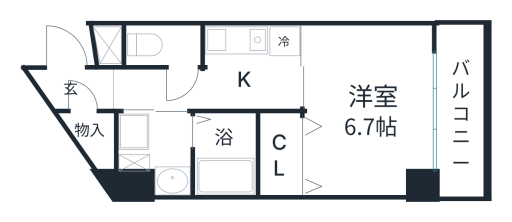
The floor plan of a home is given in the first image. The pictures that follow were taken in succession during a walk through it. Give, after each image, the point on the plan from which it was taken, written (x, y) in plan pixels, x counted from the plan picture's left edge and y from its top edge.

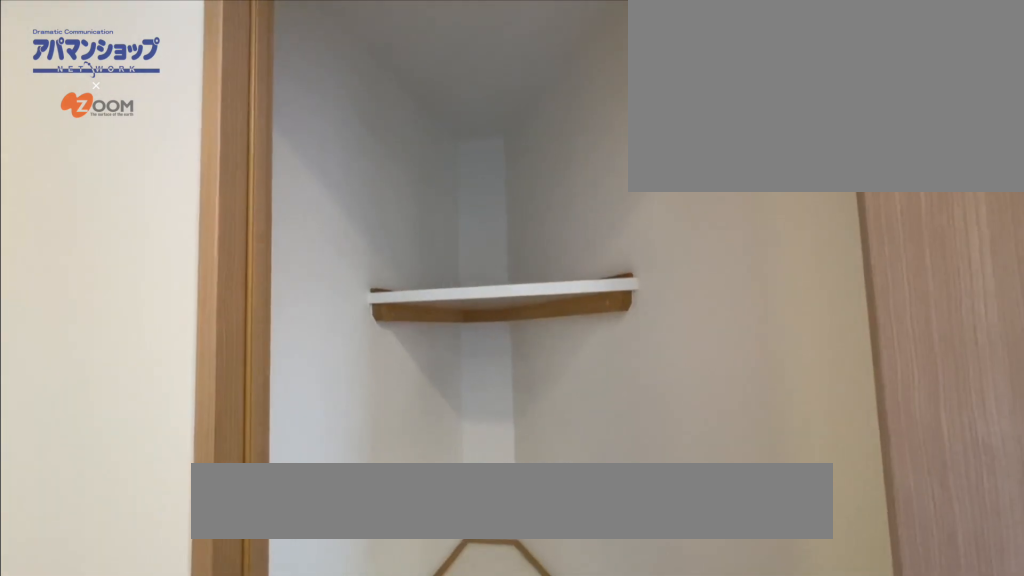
(80, 70)
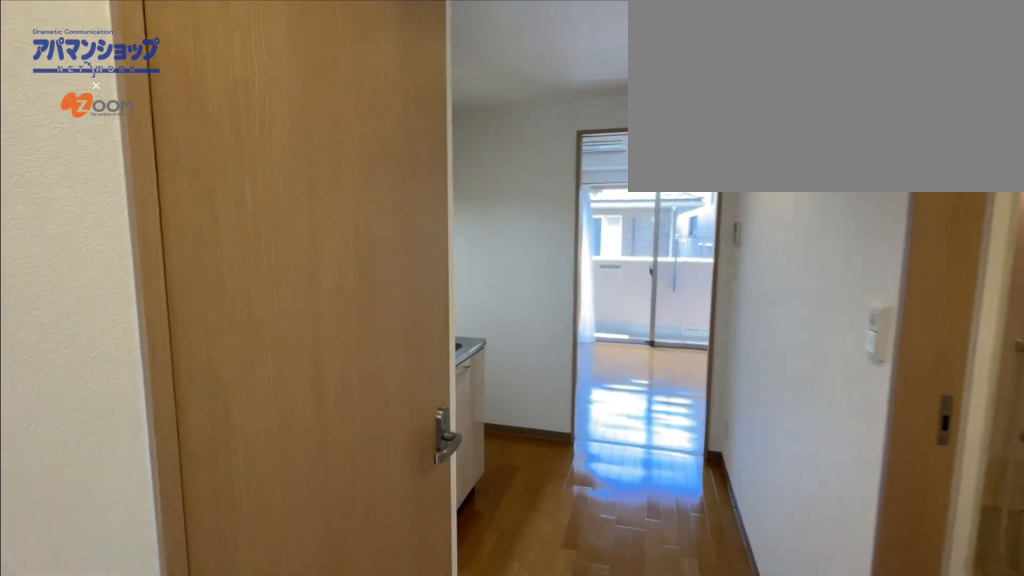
(80, 70)
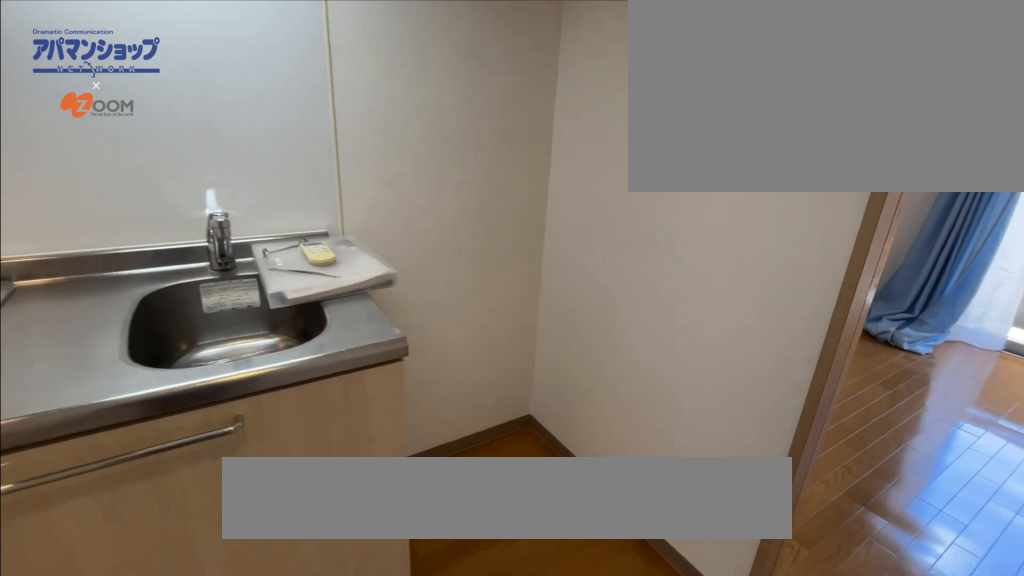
(205, 87)
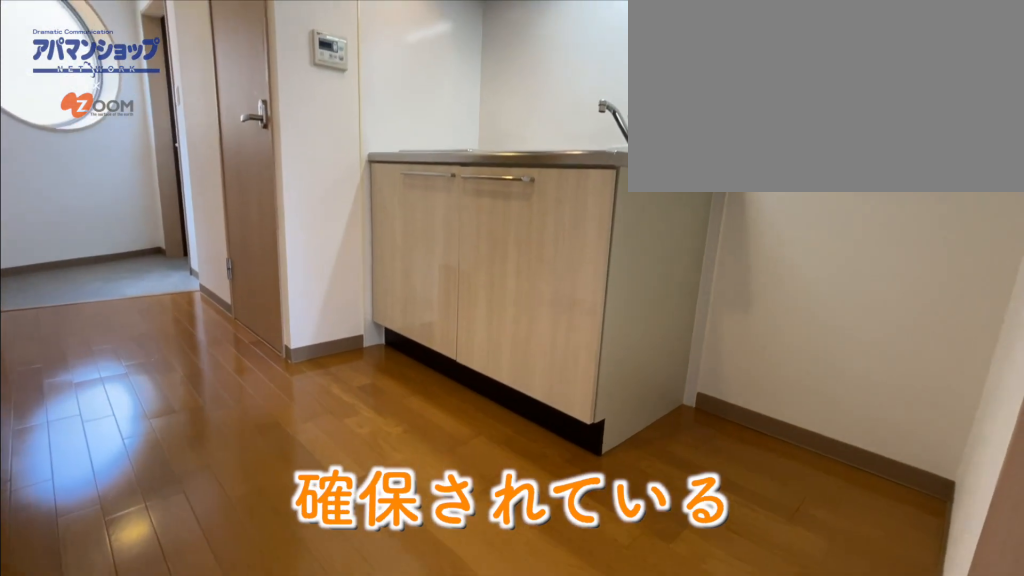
(319, 92)
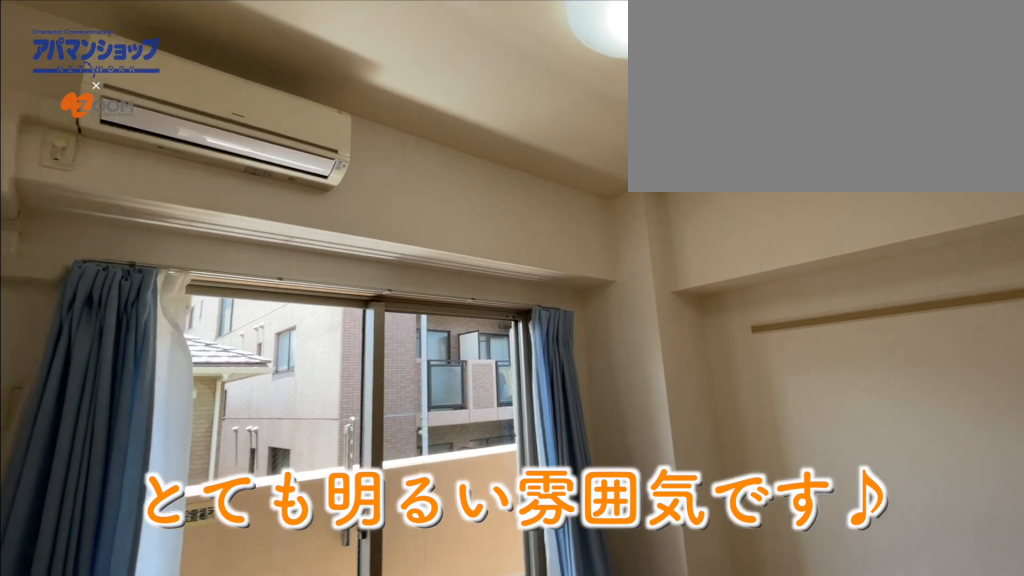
(318, 38)
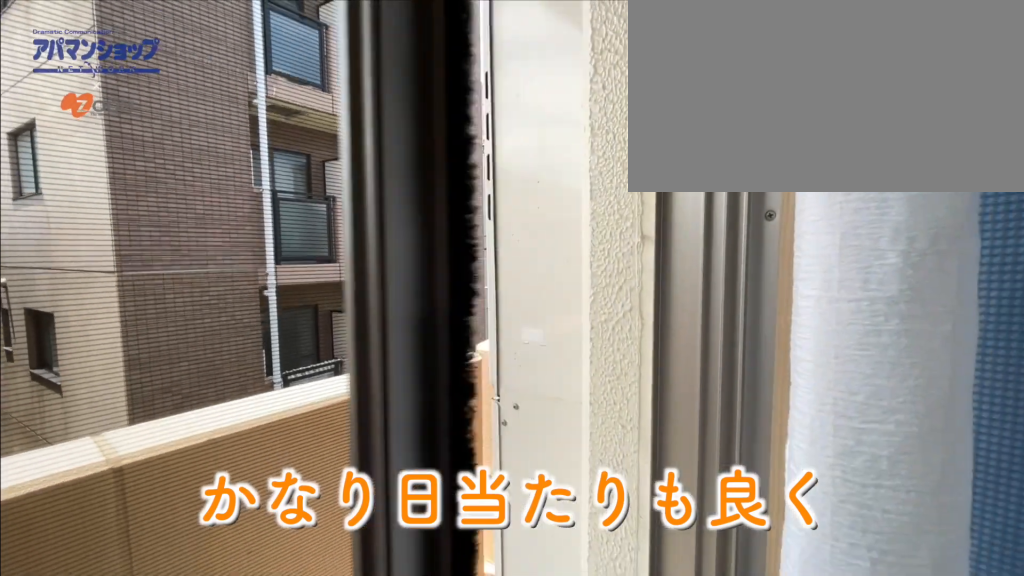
(421, 121)
